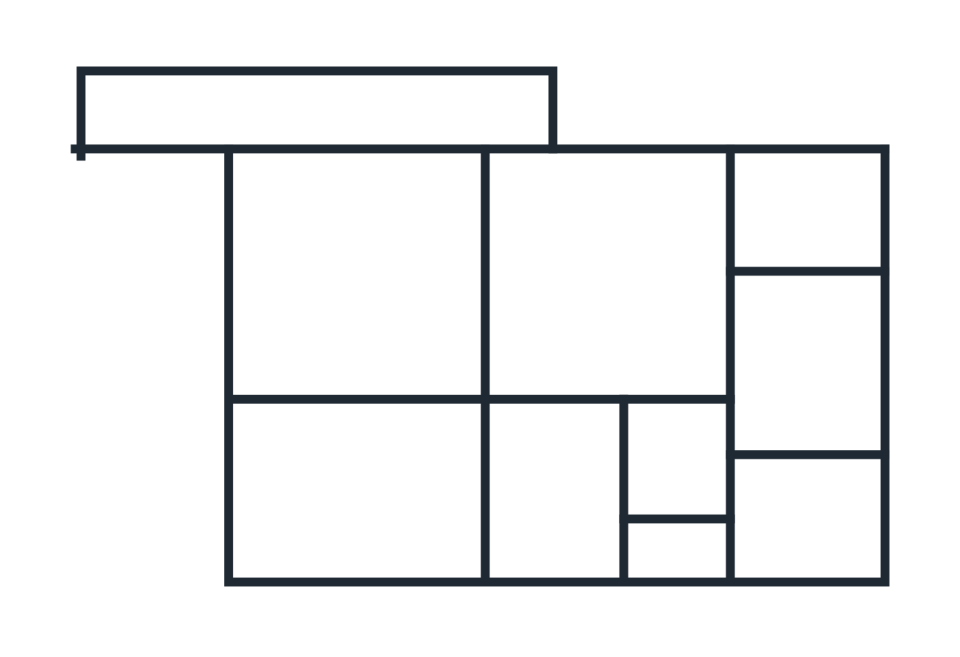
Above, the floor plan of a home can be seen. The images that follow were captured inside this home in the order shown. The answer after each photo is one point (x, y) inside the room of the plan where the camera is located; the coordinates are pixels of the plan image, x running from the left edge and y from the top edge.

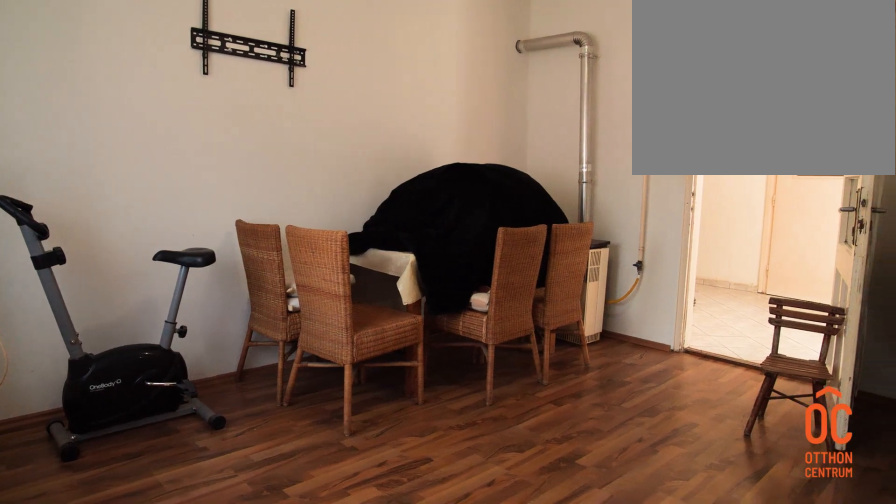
(351, 485)
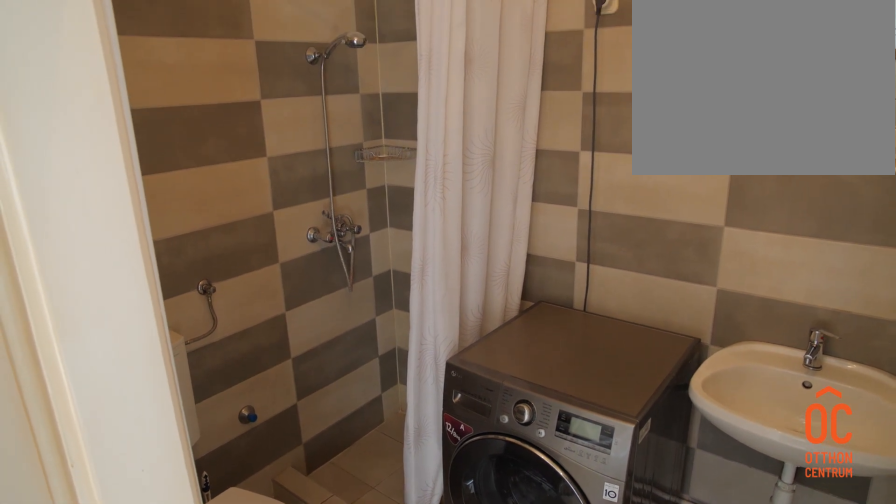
(675, 468)
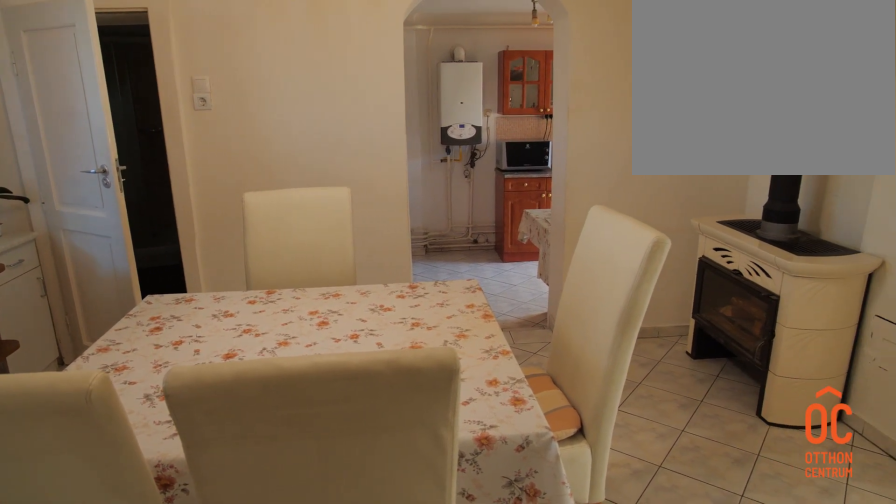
(602, 262)
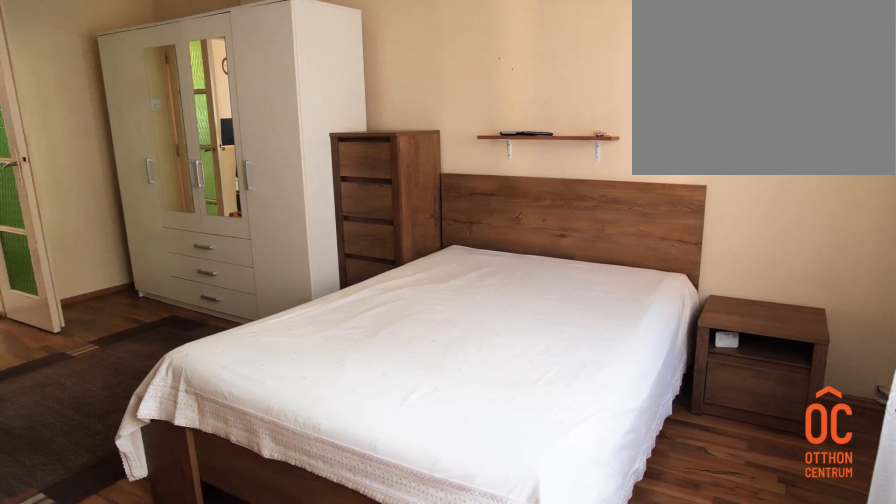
(356, 272)
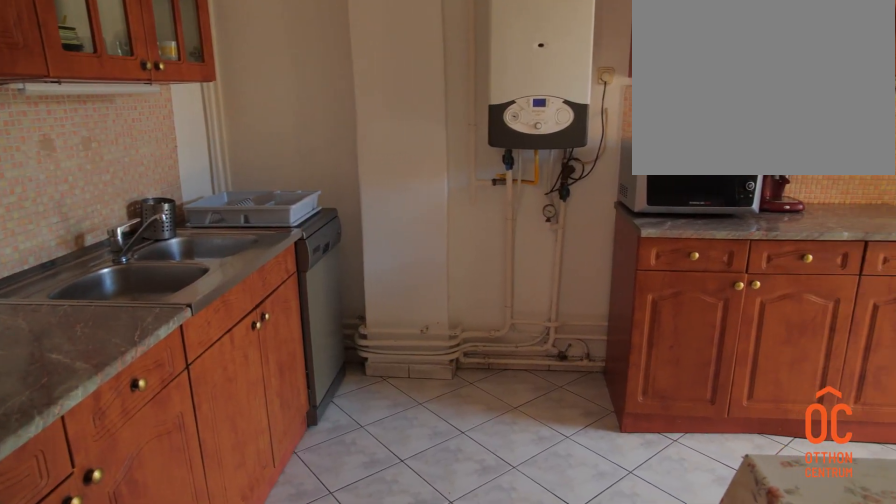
(813, 366)
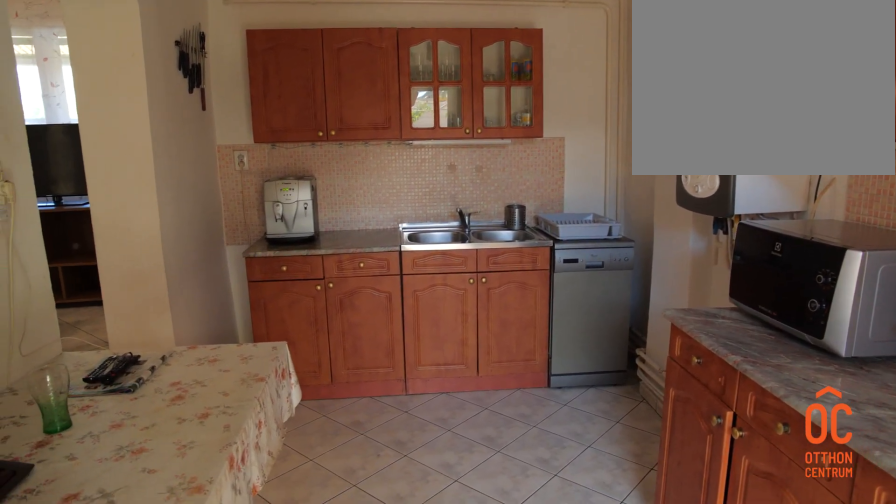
(813, 369)
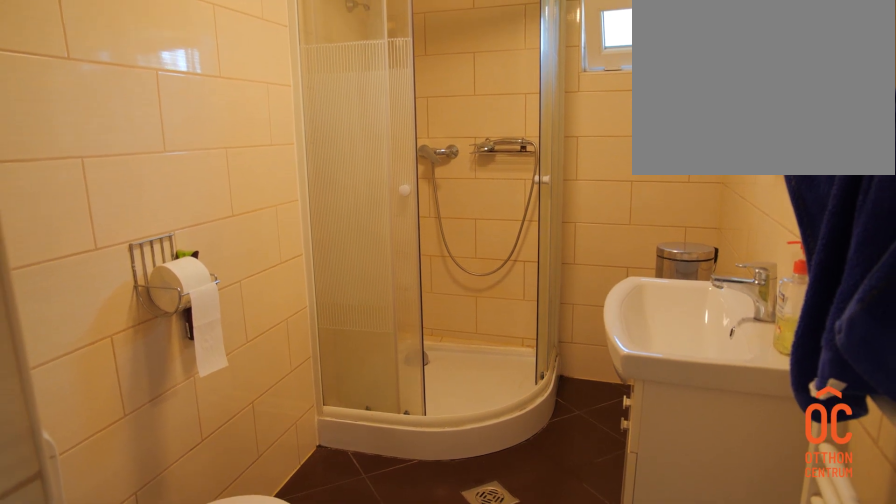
(813, 214)
